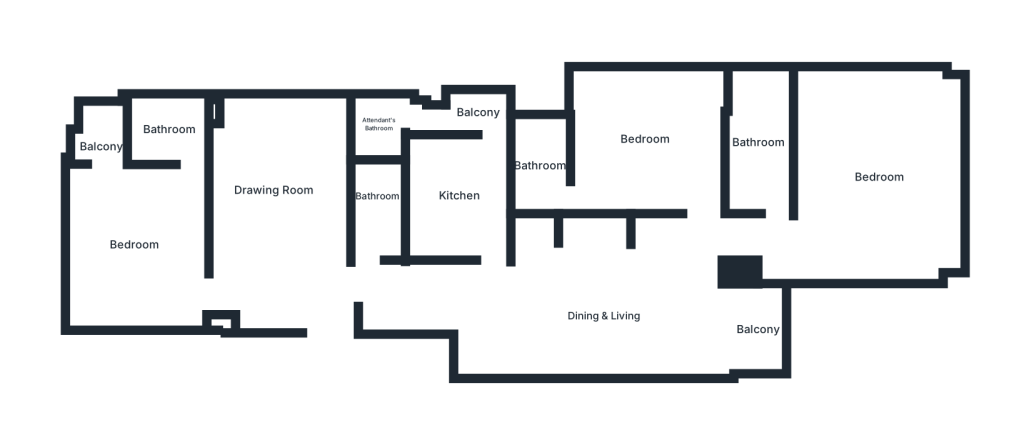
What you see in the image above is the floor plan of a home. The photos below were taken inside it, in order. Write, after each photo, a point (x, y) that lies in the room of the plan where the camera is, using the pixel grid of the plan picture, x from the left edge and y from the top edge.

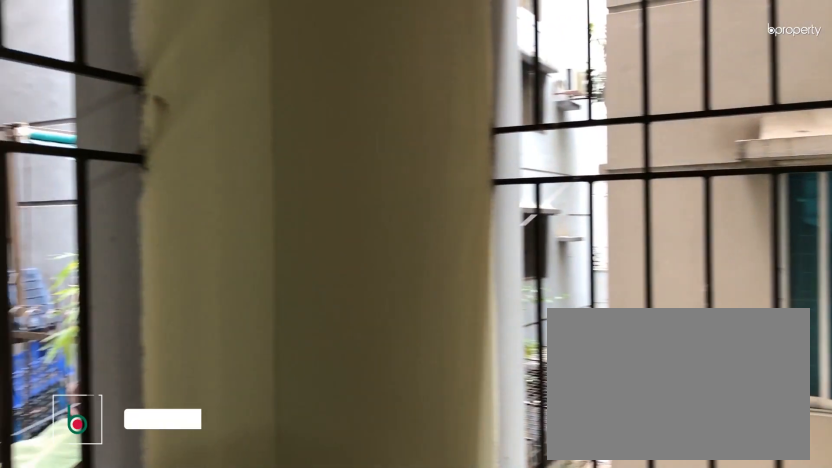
(99, 130)
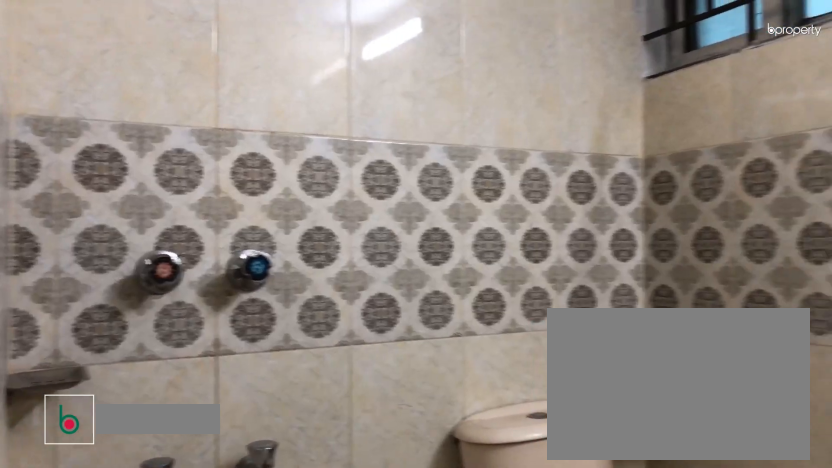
(161, 128)
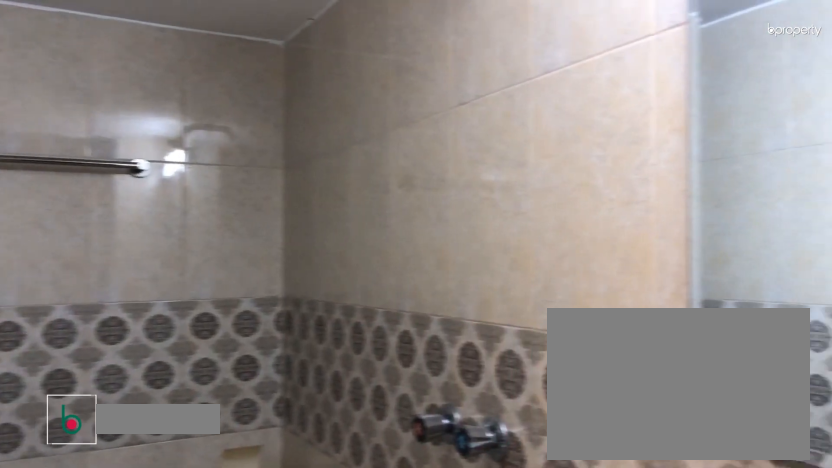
(376, 205)
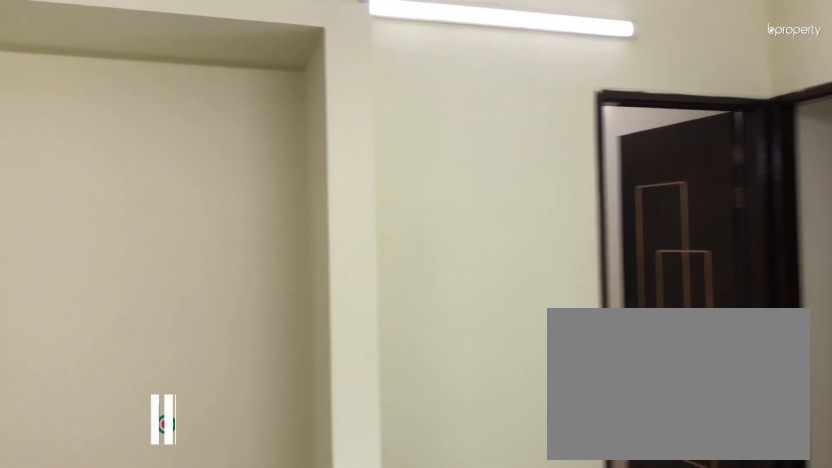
(603, 310)
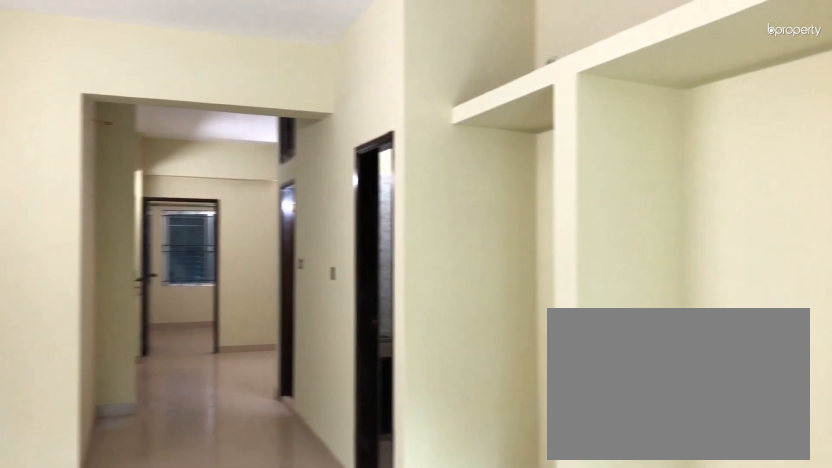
(603, 310)
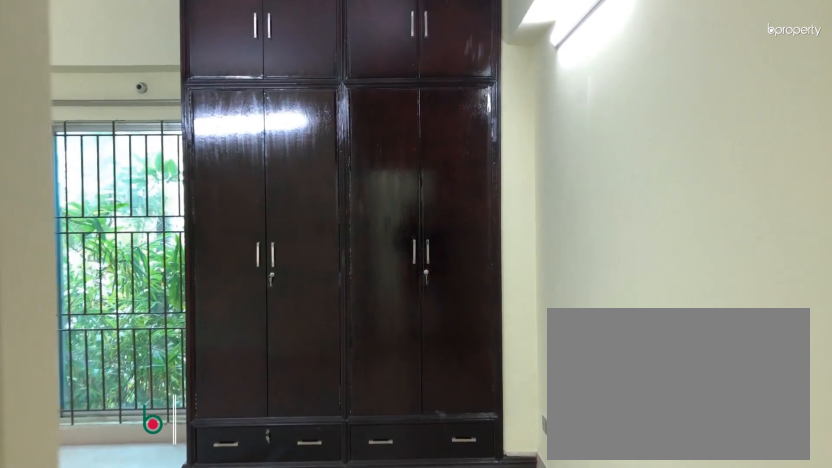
(849, 247)
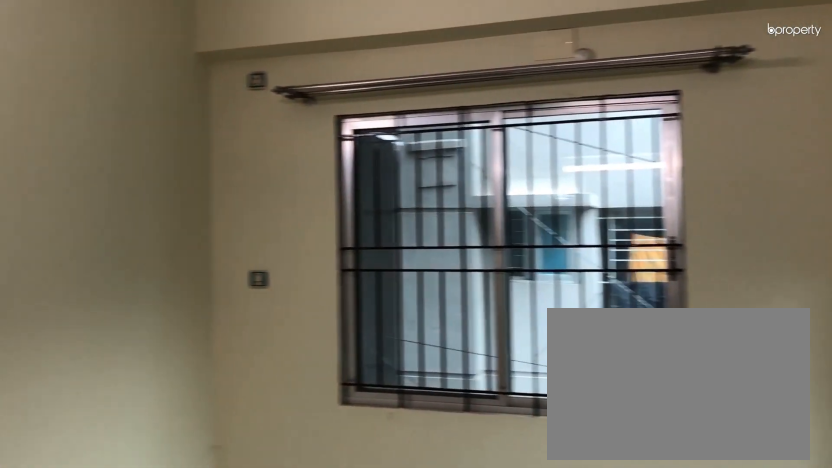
(877, 164)
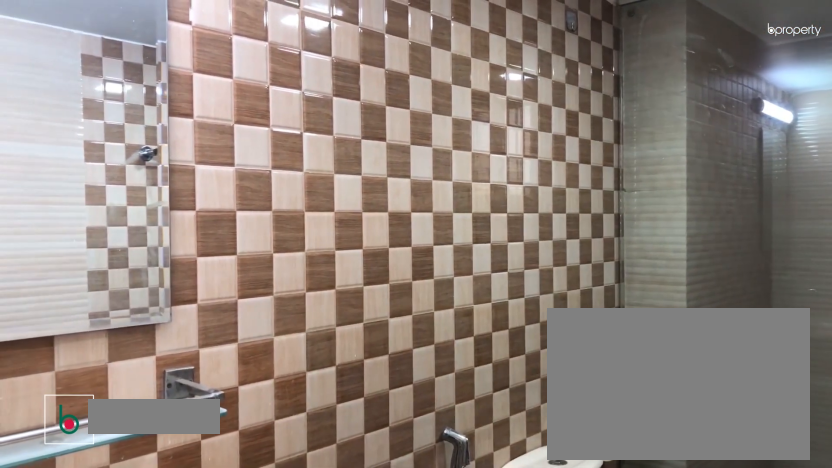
(761, 141)
